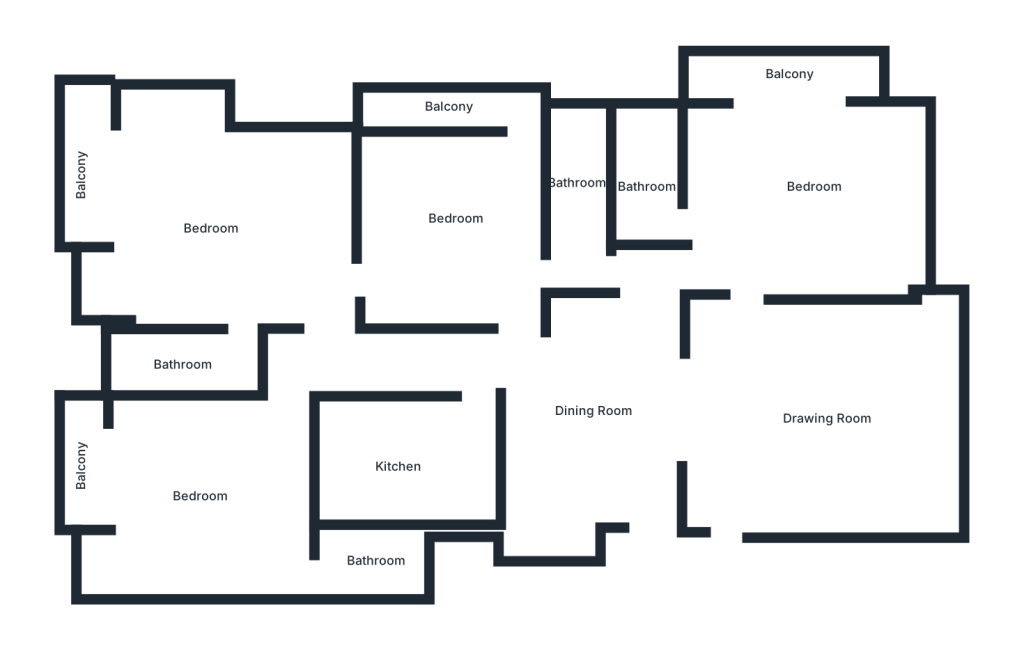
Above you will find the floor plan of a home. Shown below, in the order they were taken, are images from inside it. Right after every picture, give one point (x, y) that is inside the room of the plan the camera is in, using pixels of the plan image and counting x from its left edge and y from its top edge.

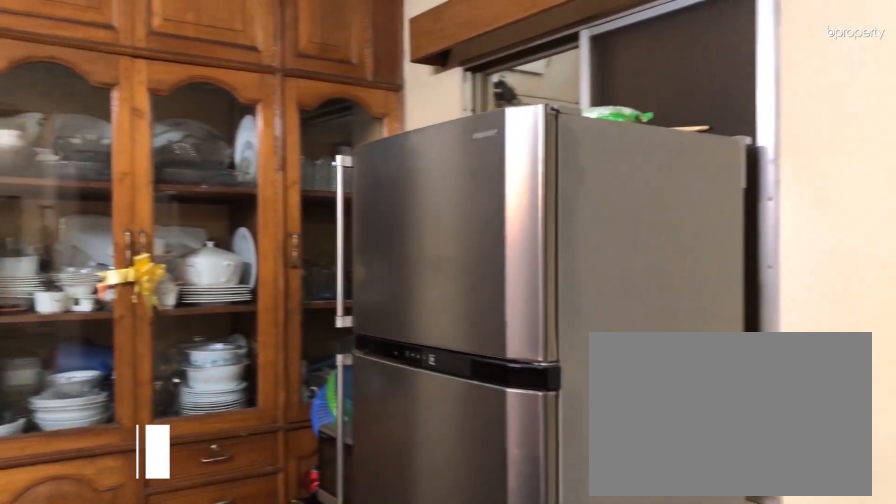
(587, 419)
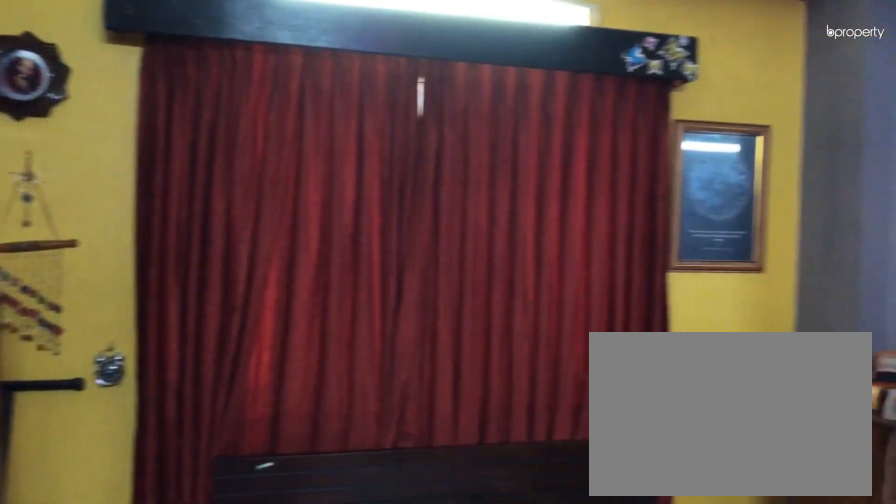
(803, 186)
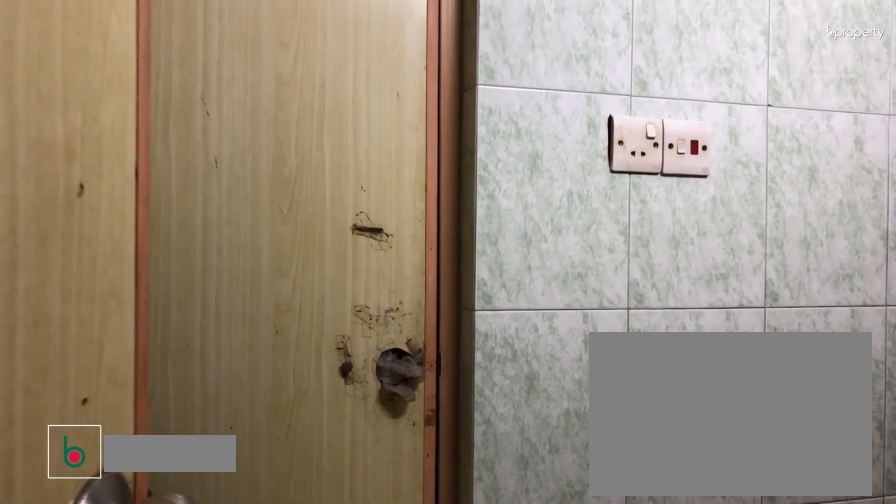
(578, 201)
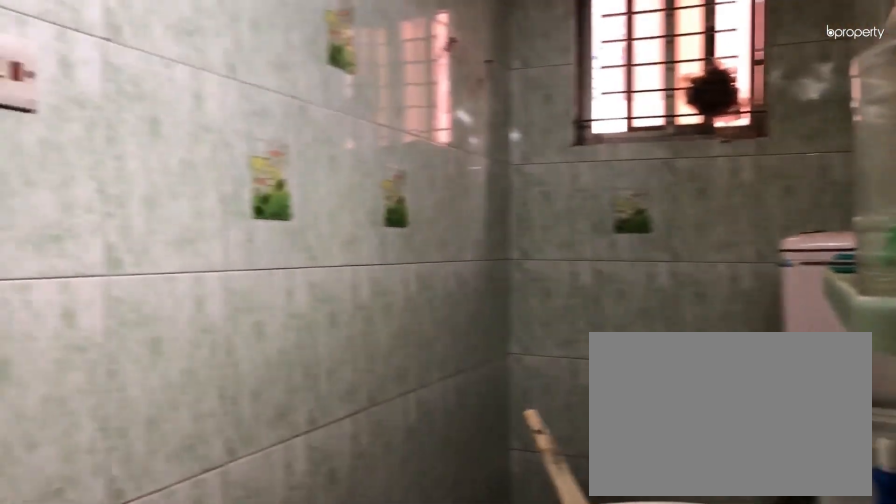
(578, 201)
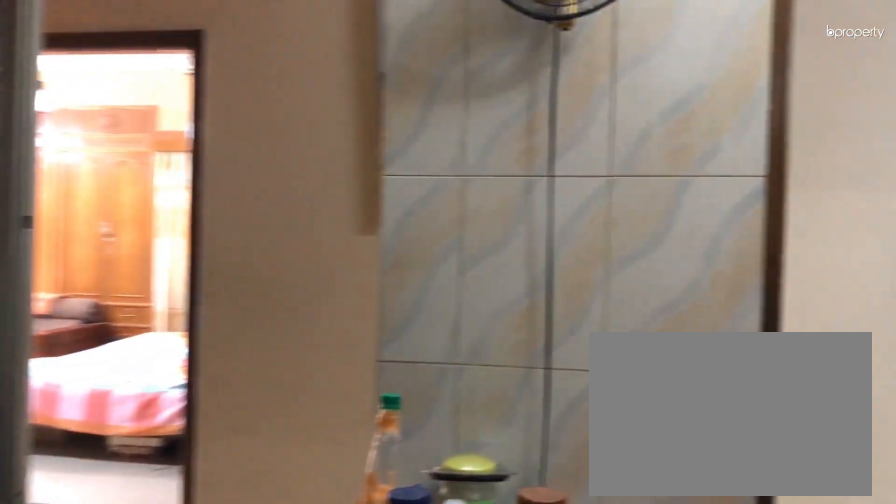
(402, 464)
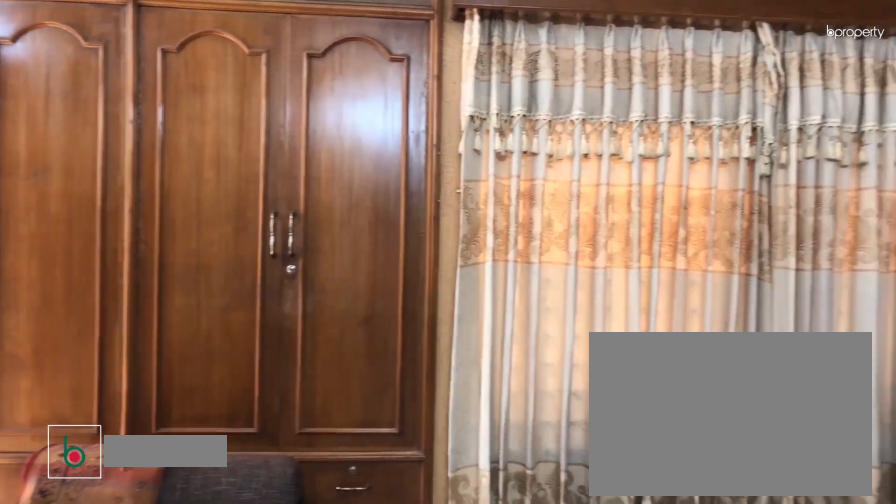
(214, 234)
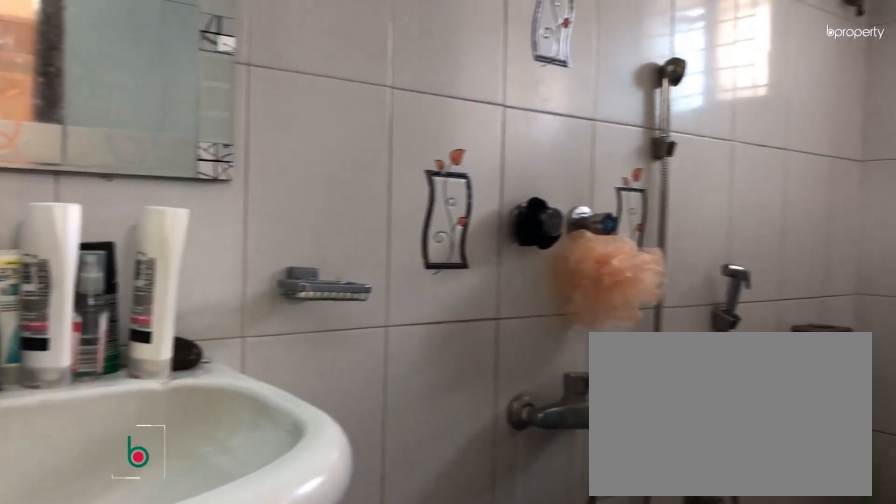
(185, 363)
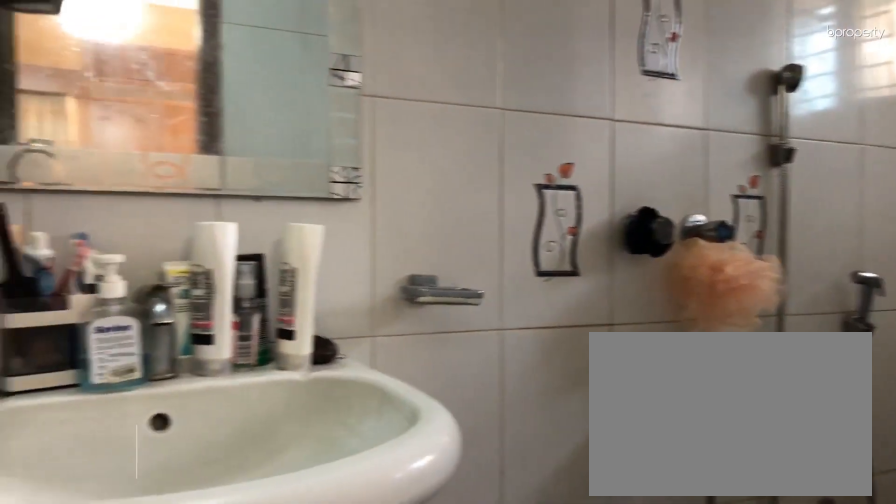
(185, 363)
